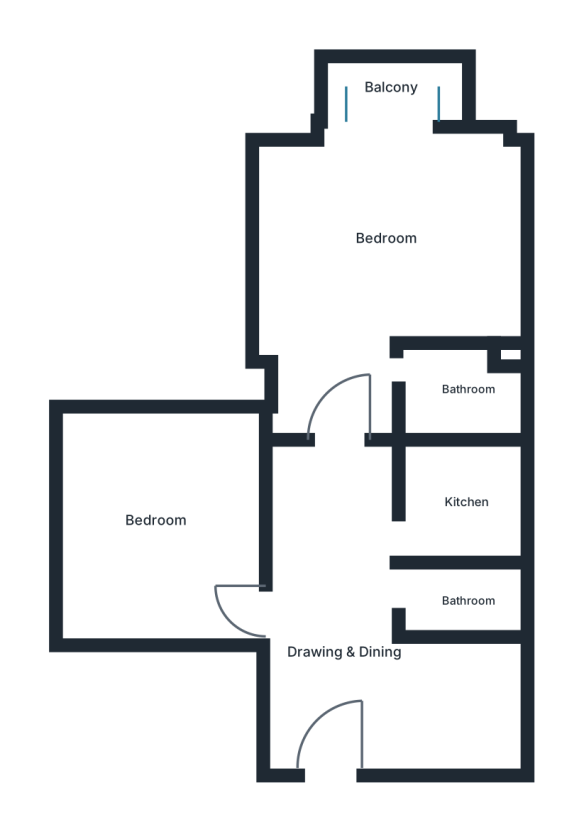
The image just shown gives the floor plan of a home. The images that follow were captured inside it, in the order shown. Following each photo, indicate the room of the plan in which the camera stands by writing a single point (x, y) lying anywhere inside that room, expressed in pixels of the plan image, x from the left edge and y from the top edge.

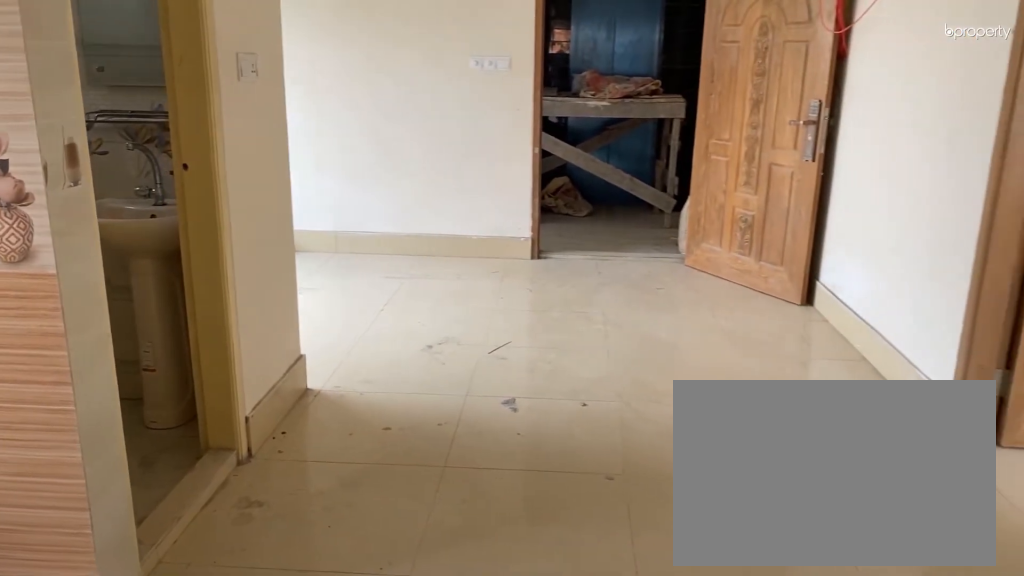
(332, 648)
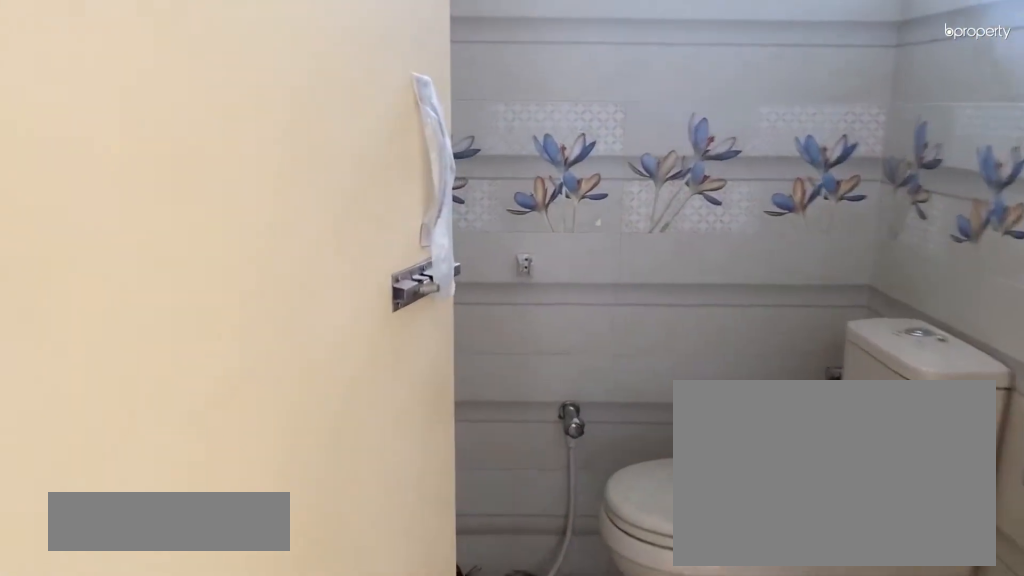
(470, 601)
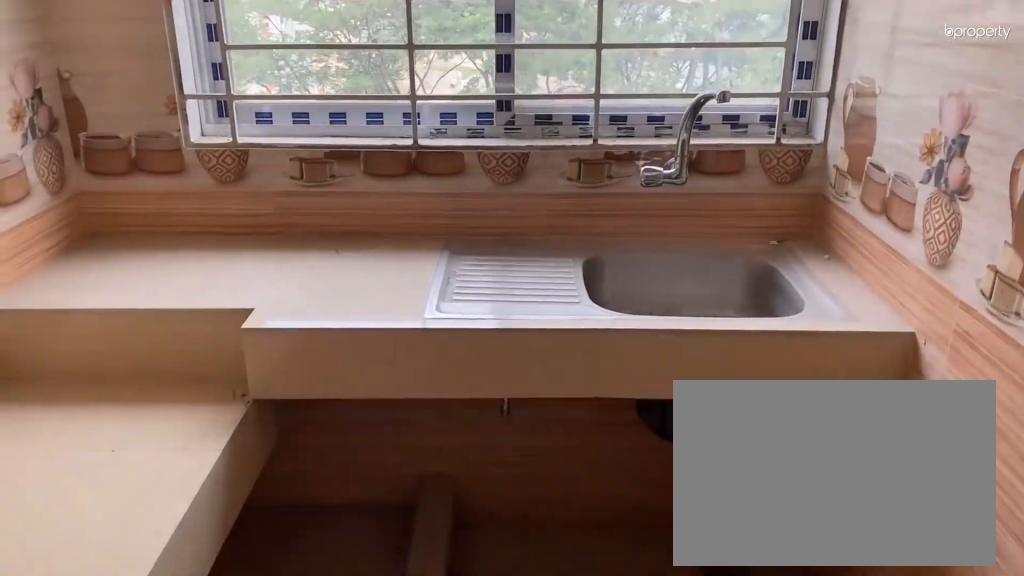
(465, 499)
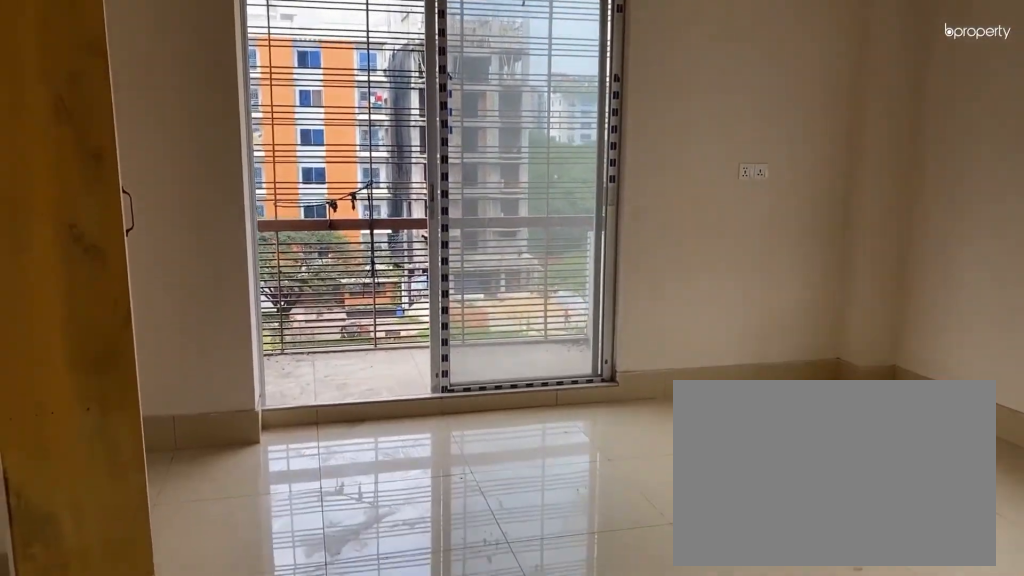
(387, 231)
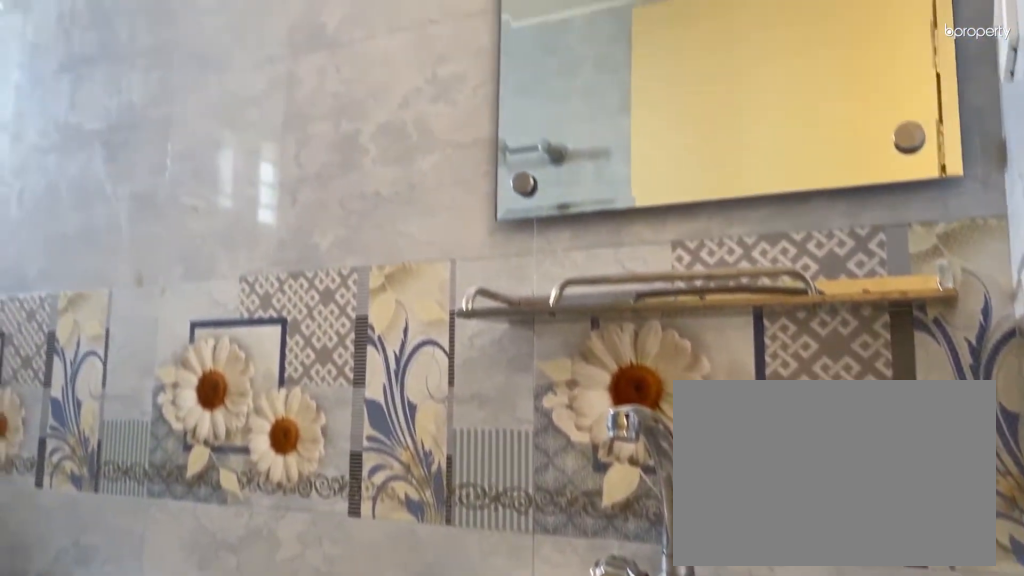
(467, 388)
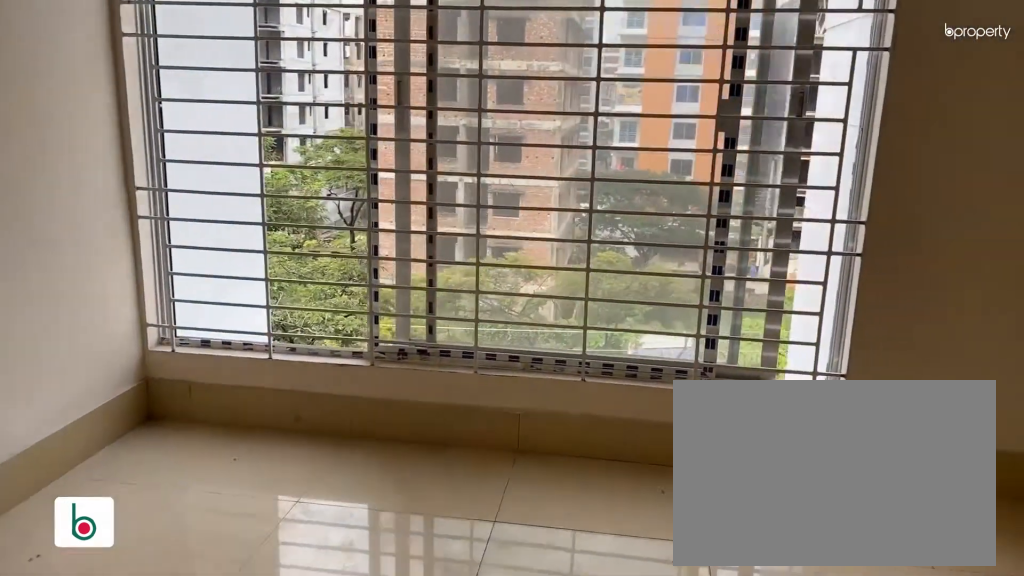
(157, 519)
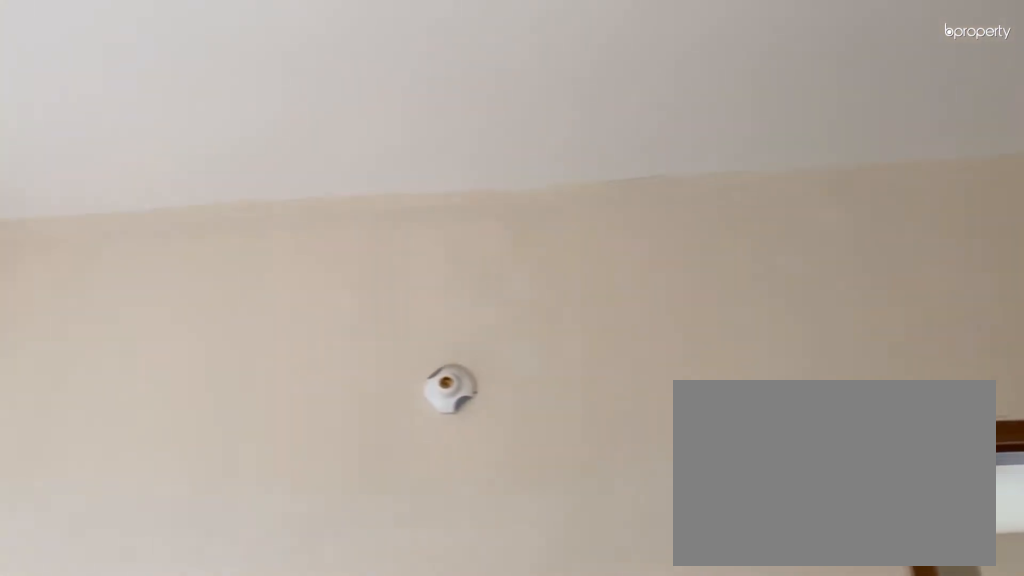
(157, 519)
